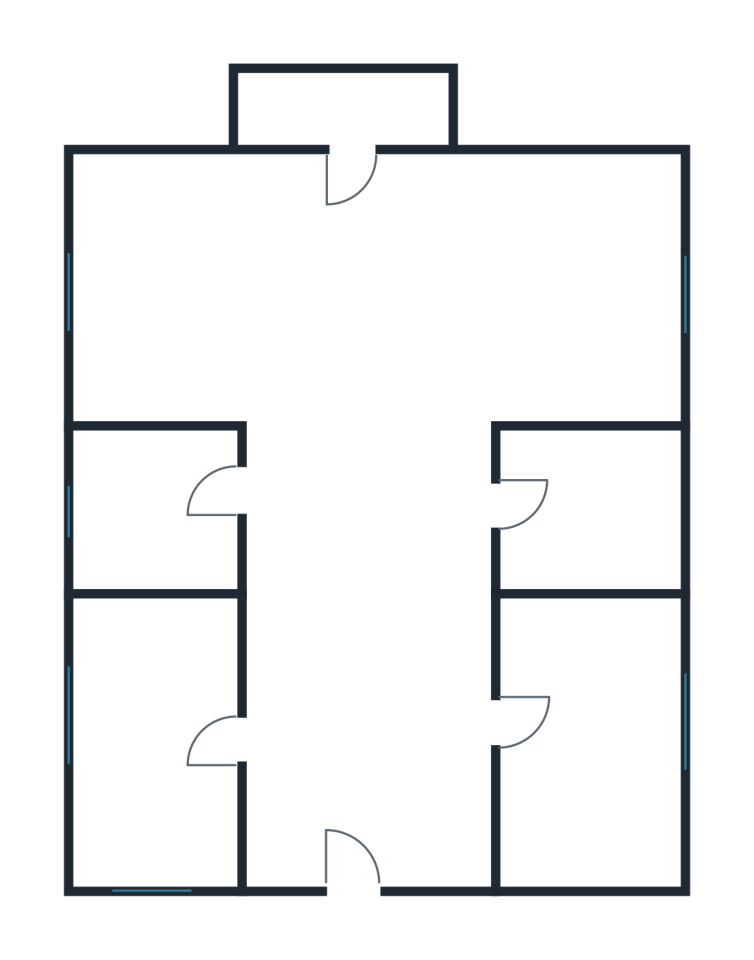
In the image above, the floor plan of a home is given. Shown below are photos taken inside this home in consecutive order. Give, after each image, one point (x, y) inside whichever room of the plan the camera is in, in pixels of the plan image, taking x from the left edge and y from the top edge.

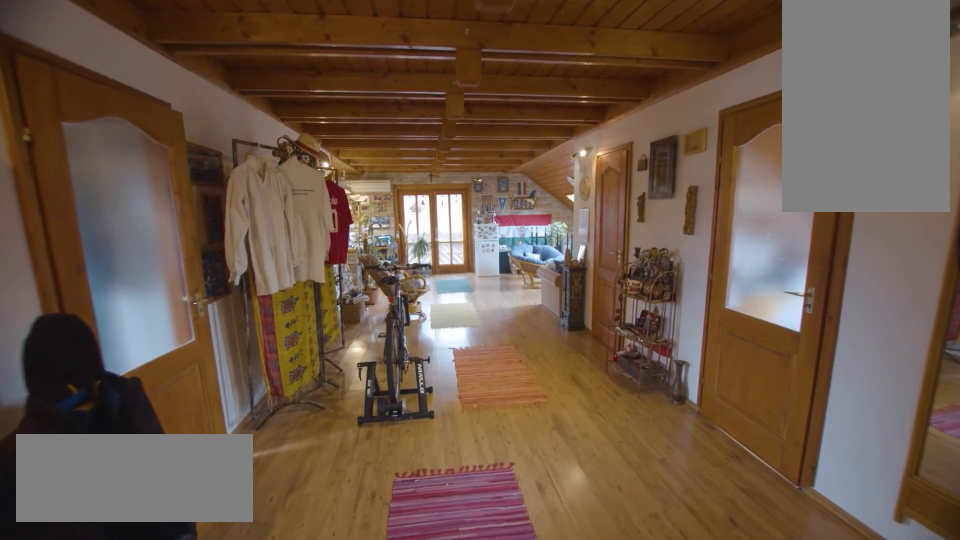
(366, 795)
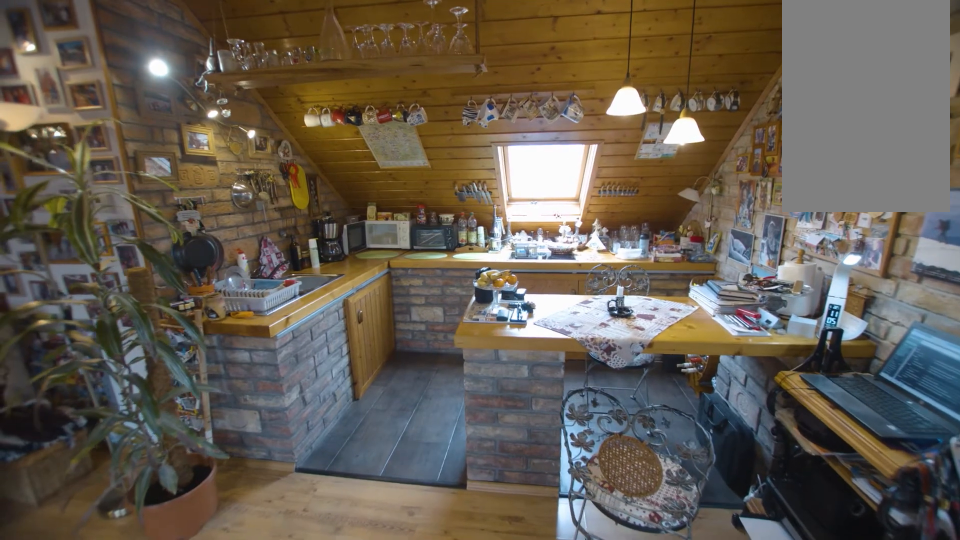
(169, 284)
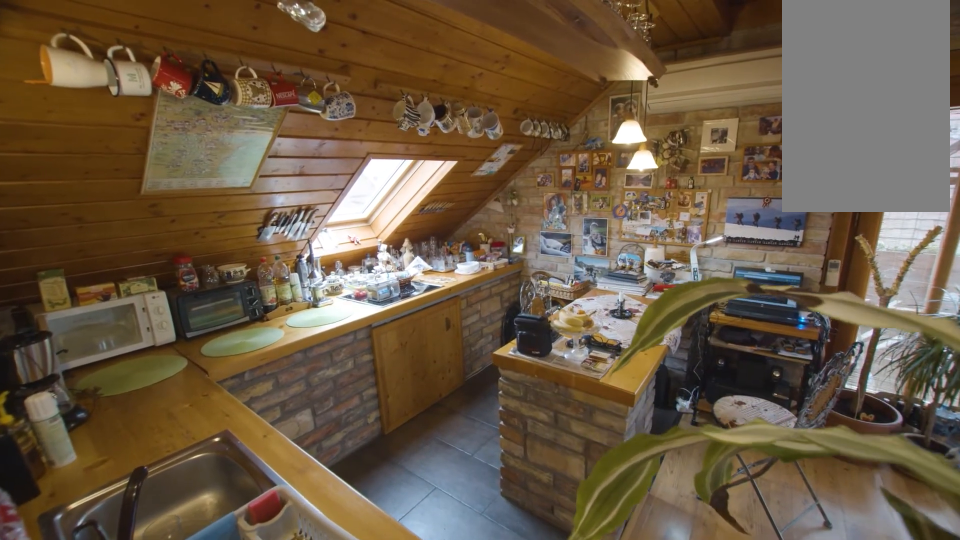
(169, 284)
